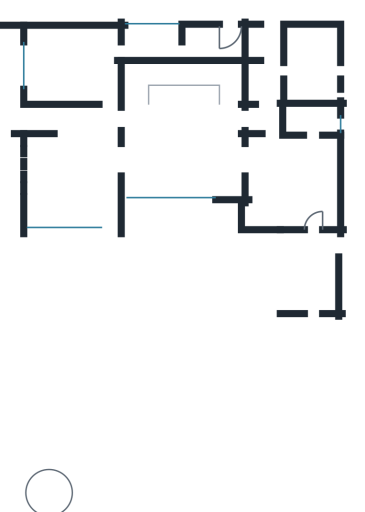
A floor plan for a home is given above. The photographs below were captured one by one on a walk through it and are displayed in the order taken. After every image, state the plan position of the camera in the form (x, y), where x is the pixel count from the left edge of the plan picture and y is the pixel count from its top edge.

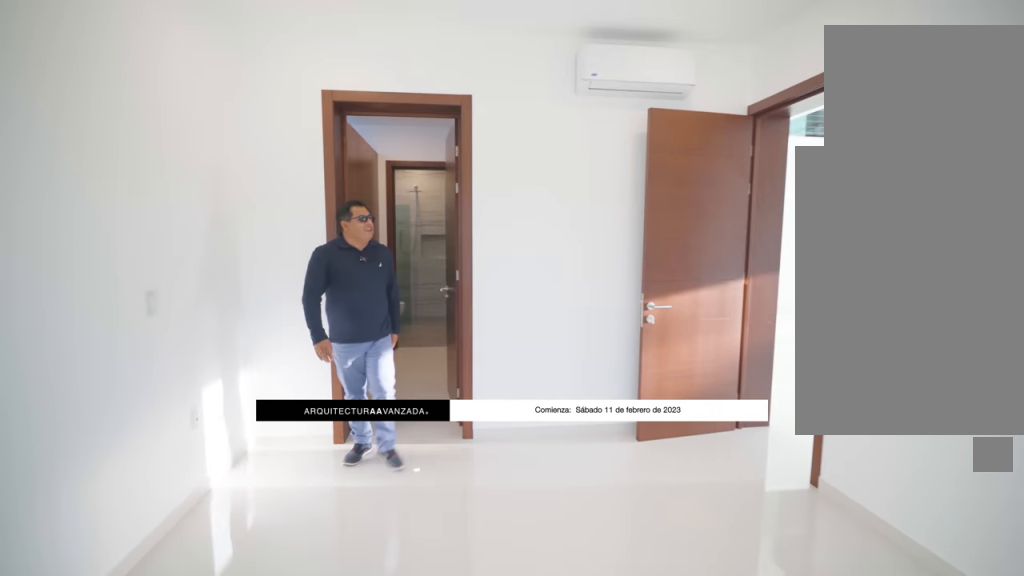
(53, 77)
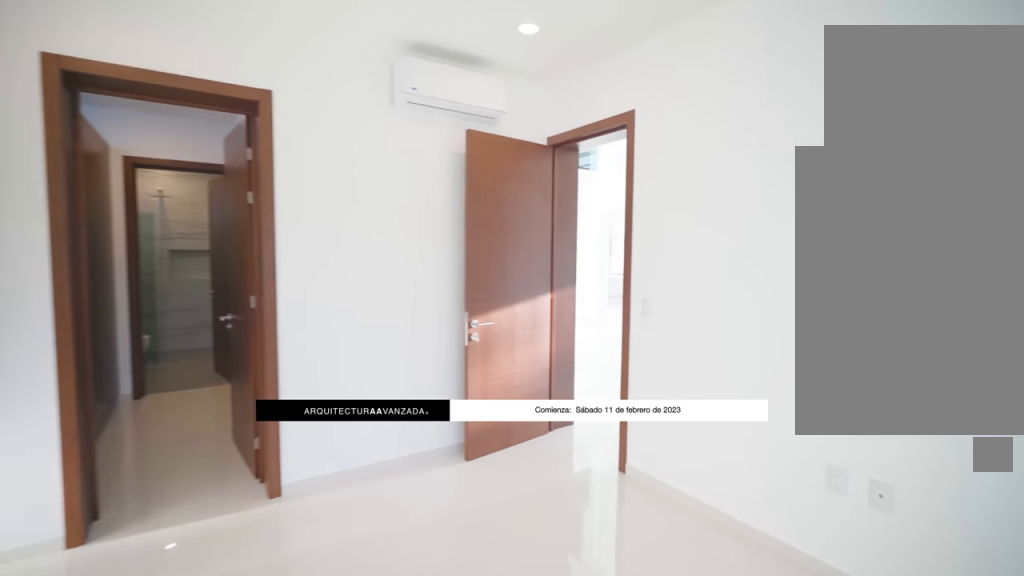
(76, 77)
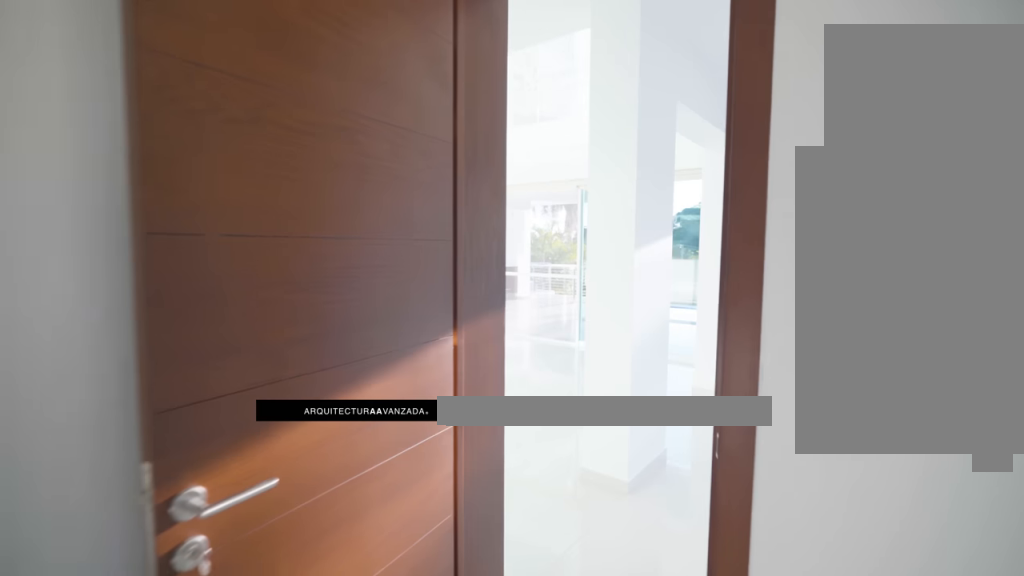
(110, 99)
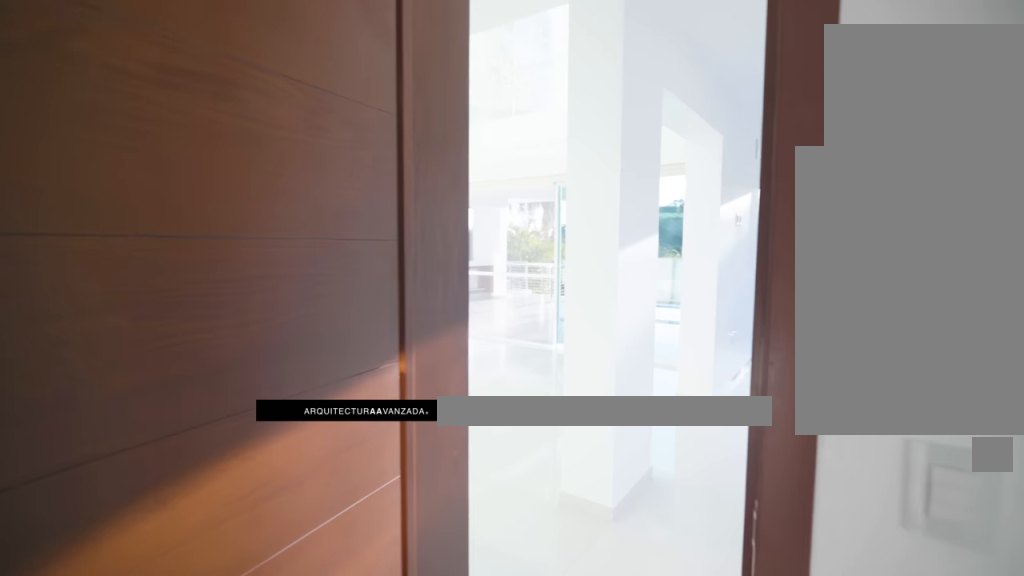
(110, 102)
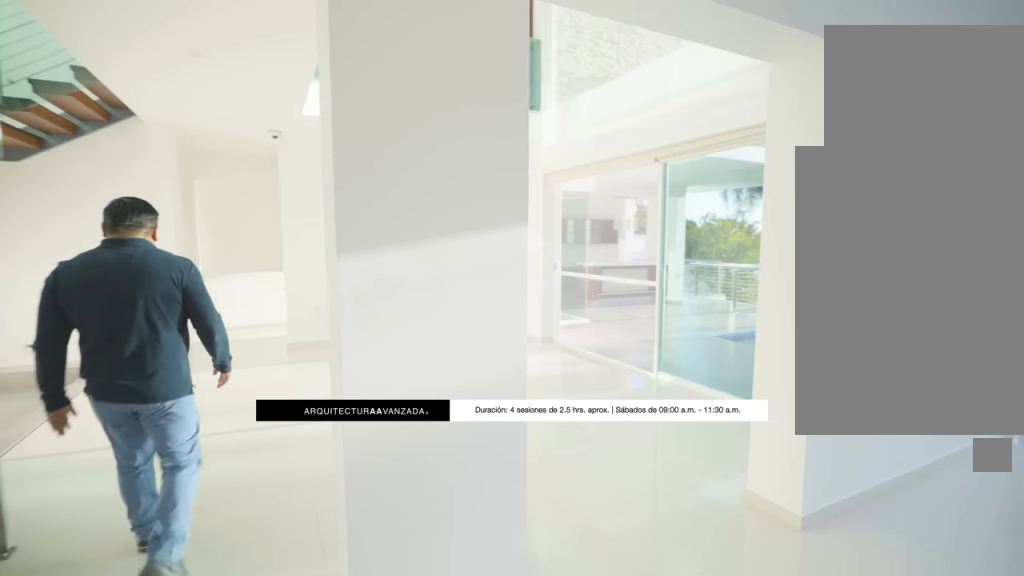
(131, 158)
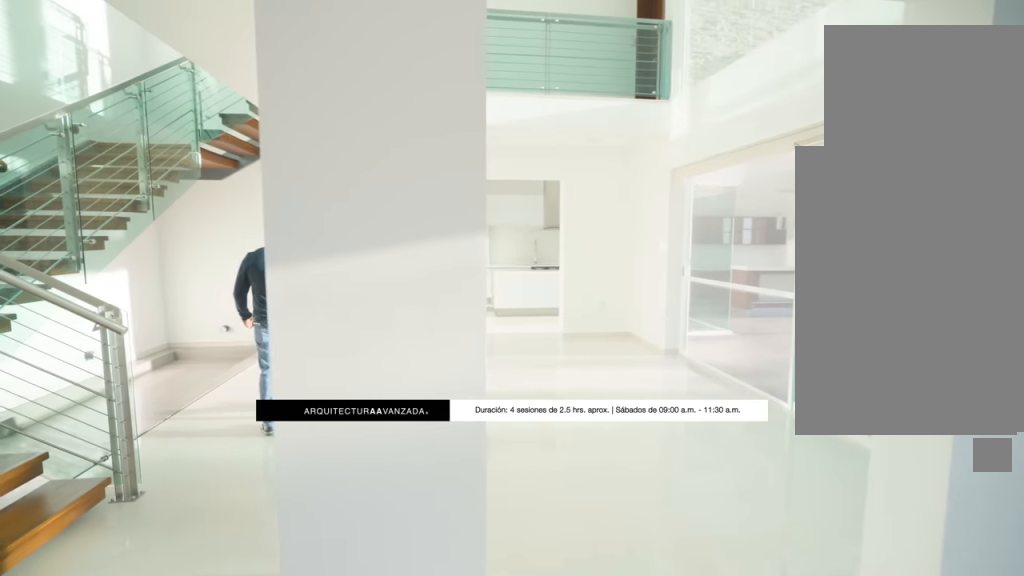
(152, 157)
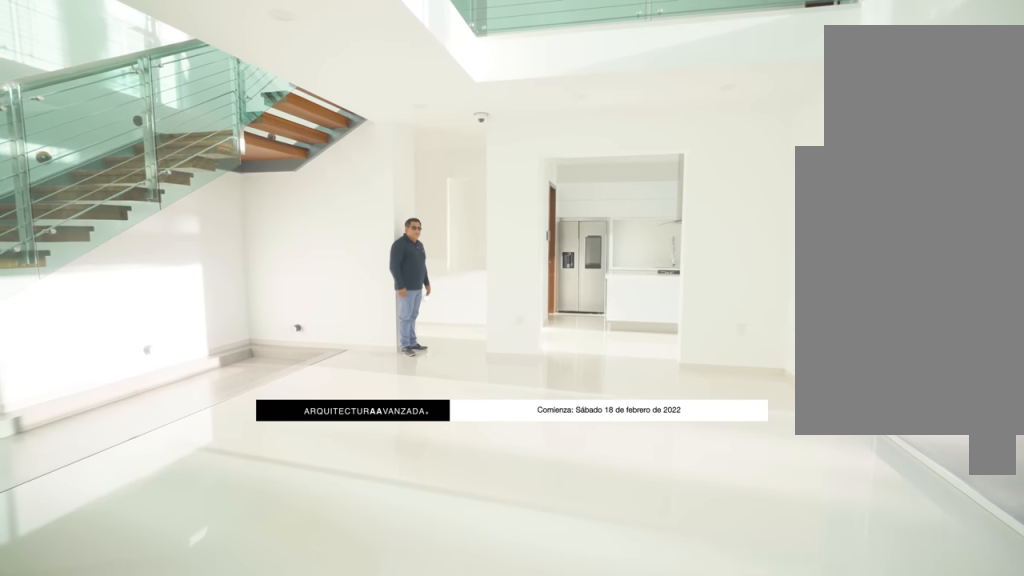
(196, 150)
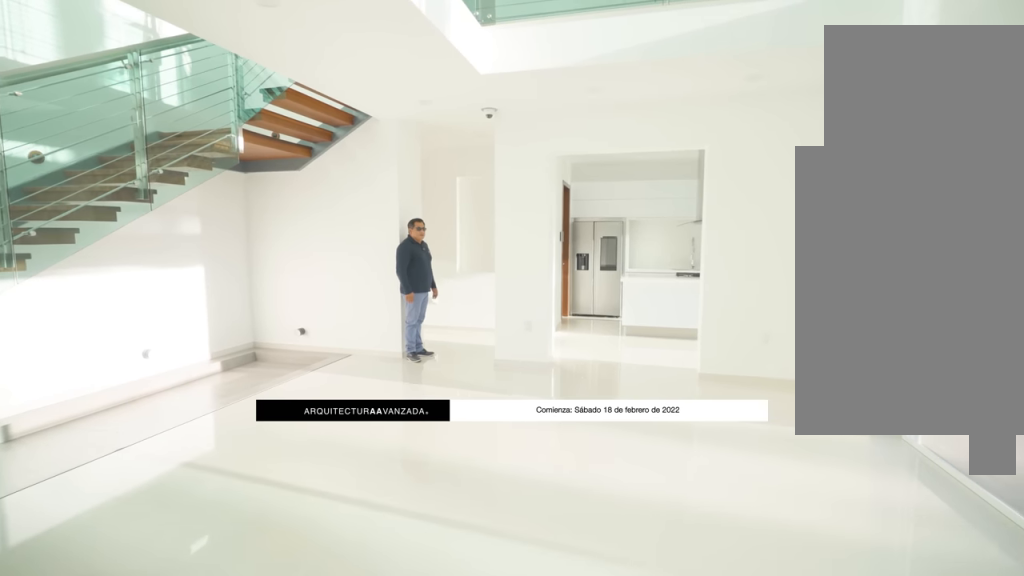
(203, 146)
